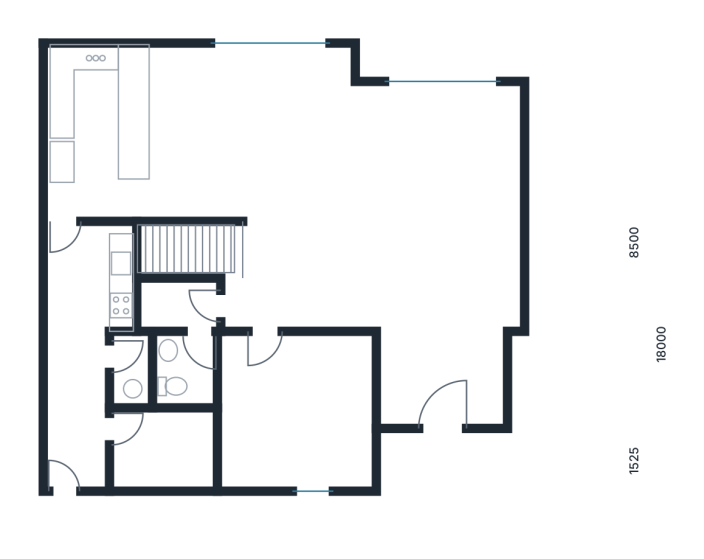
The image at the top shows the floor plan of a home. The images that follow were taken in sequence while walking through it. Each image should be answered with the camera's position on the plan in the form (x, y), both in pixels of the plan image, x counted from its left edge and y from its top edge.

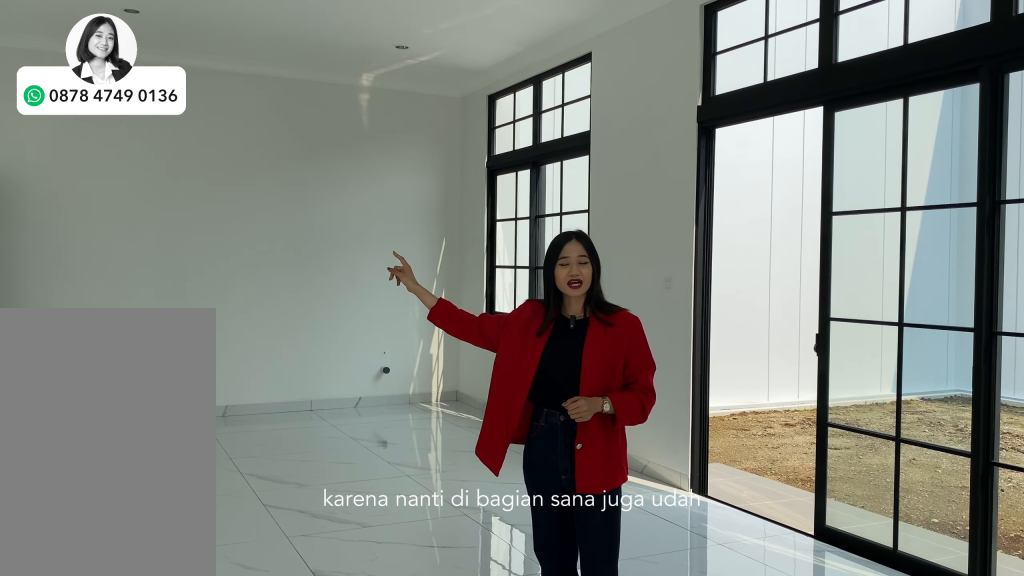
(431, 261)
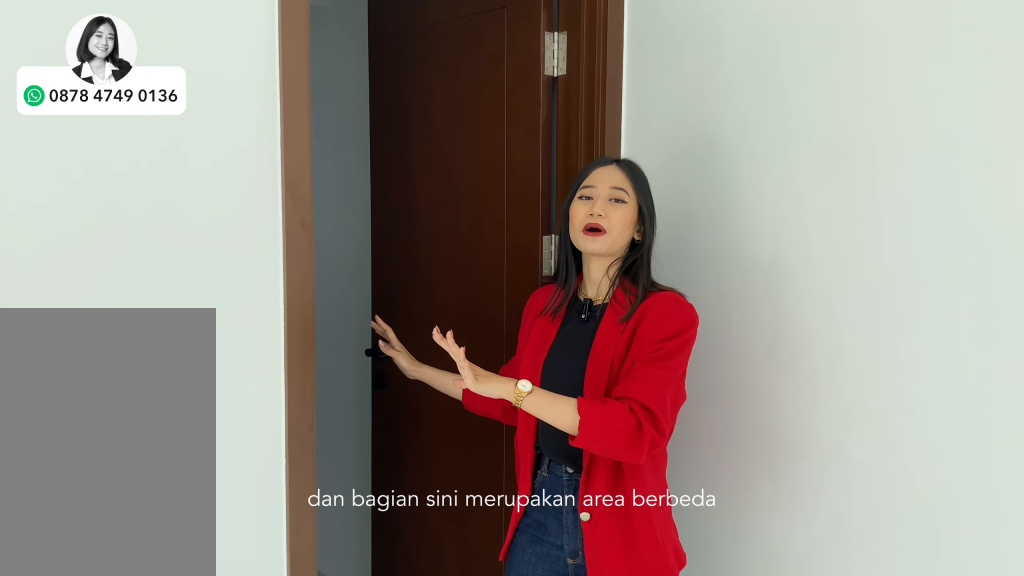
(123, 131)
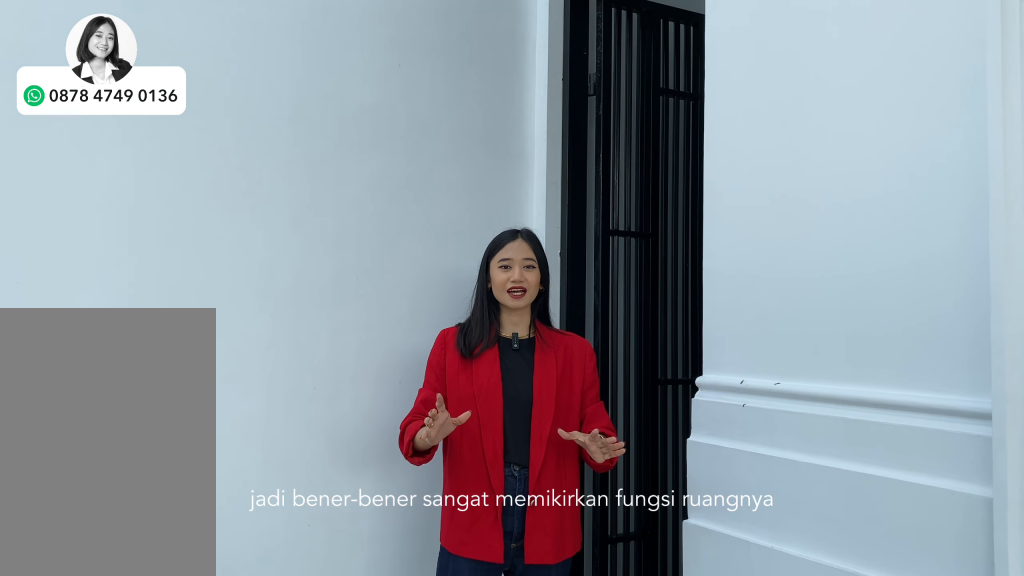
(83, 519)
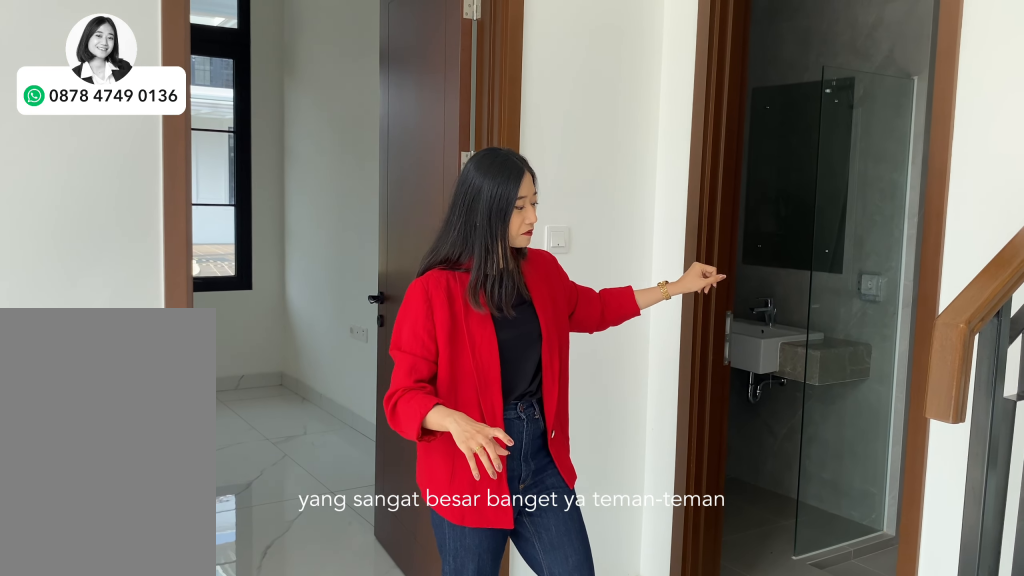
(284, 288)
